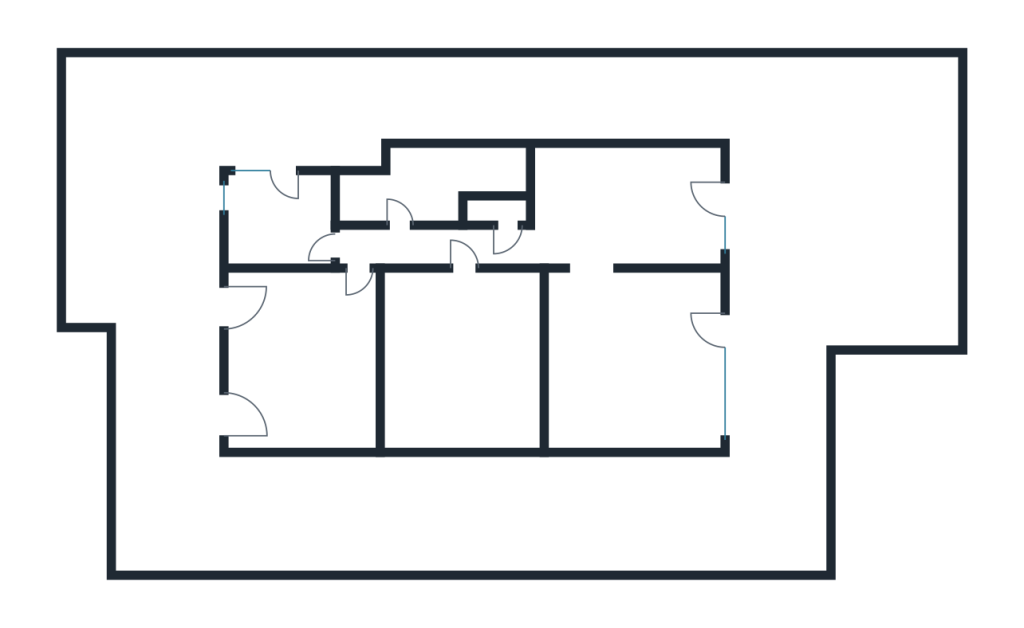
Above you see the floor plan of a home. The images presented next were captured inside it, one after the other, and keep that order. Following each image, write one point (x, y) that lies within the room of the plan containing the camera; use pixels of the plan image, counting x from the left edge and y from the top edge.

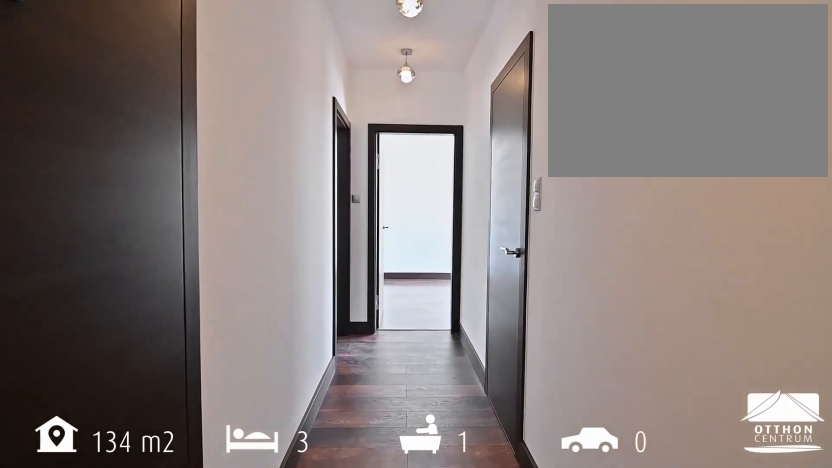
(418, 248)
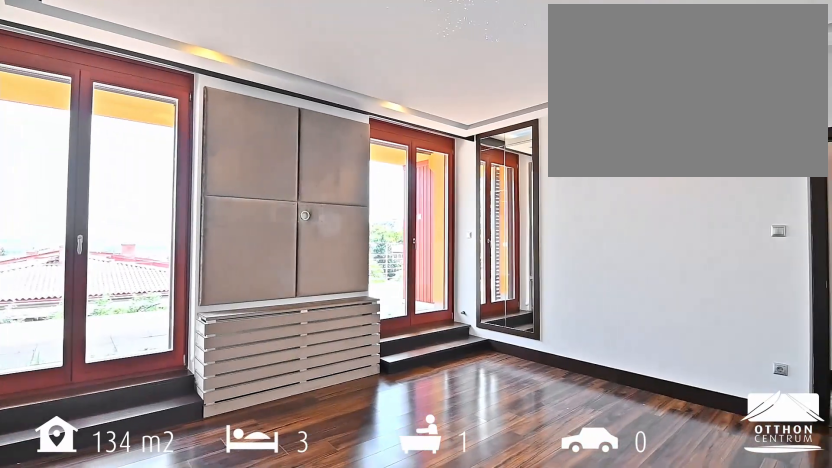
(300, 362)
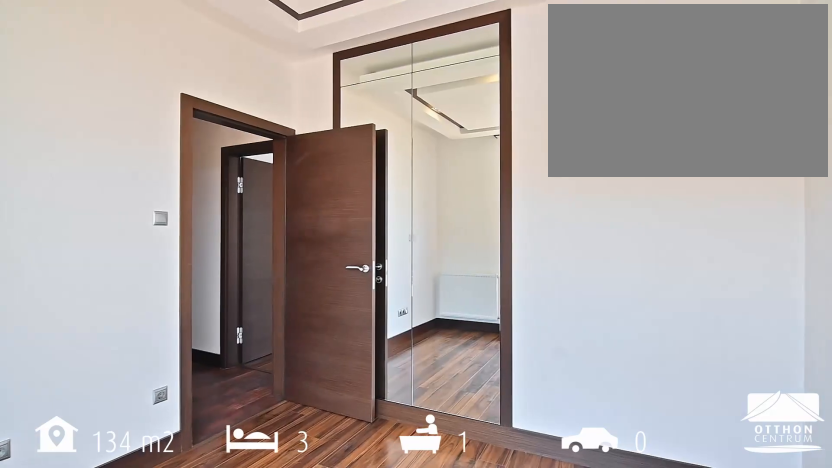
(279, 217)
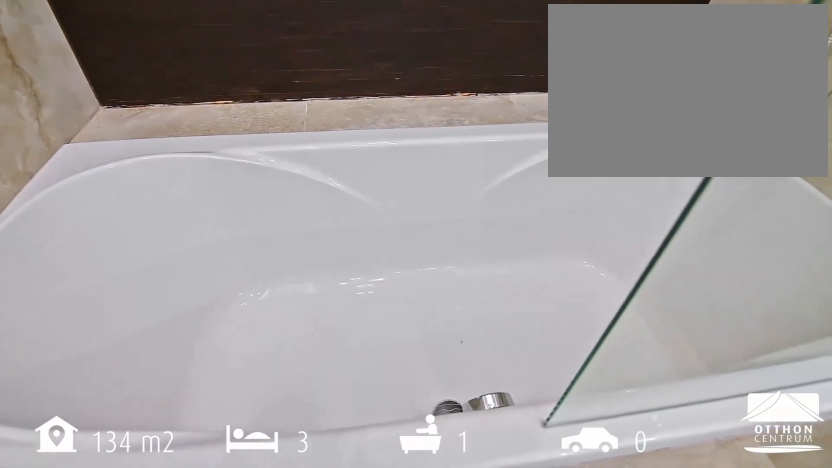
(428, 186)
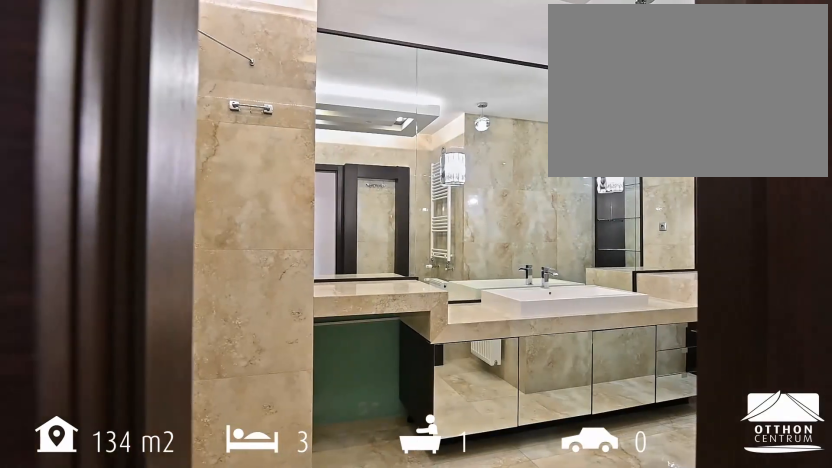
(428, 186)
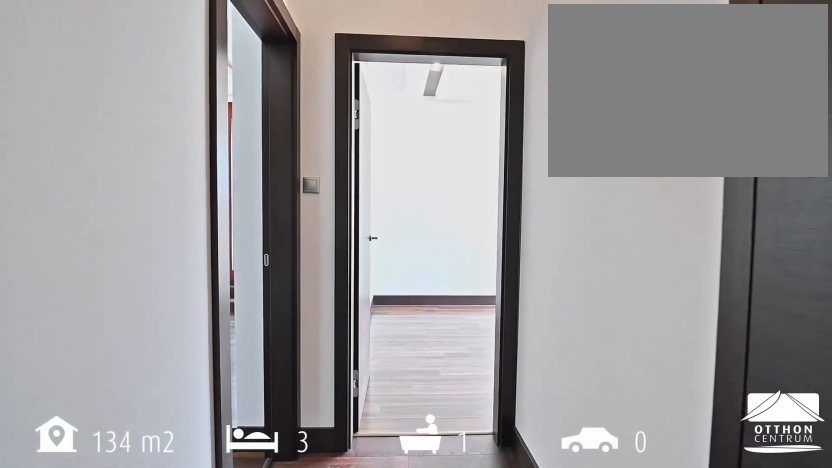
(418, 248)
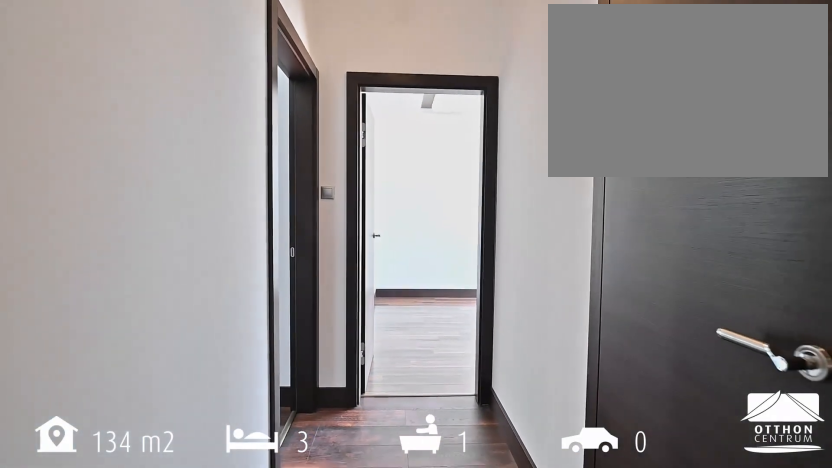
(418, 248)
